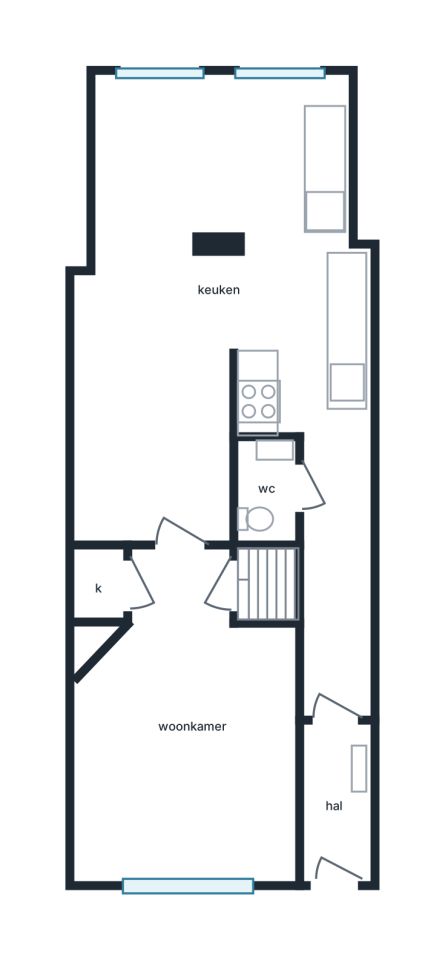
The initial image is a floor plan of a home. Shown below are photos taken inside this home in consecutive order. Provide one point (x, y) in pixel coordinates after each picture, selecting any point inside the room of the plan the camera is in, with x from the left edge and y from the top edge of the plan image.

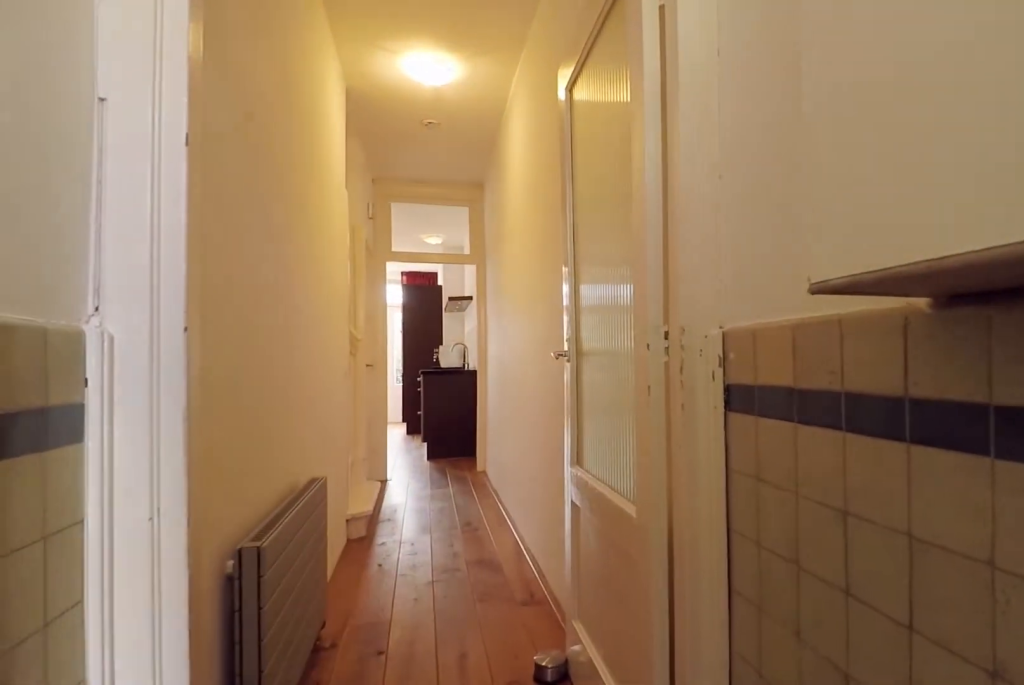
(333, 802)
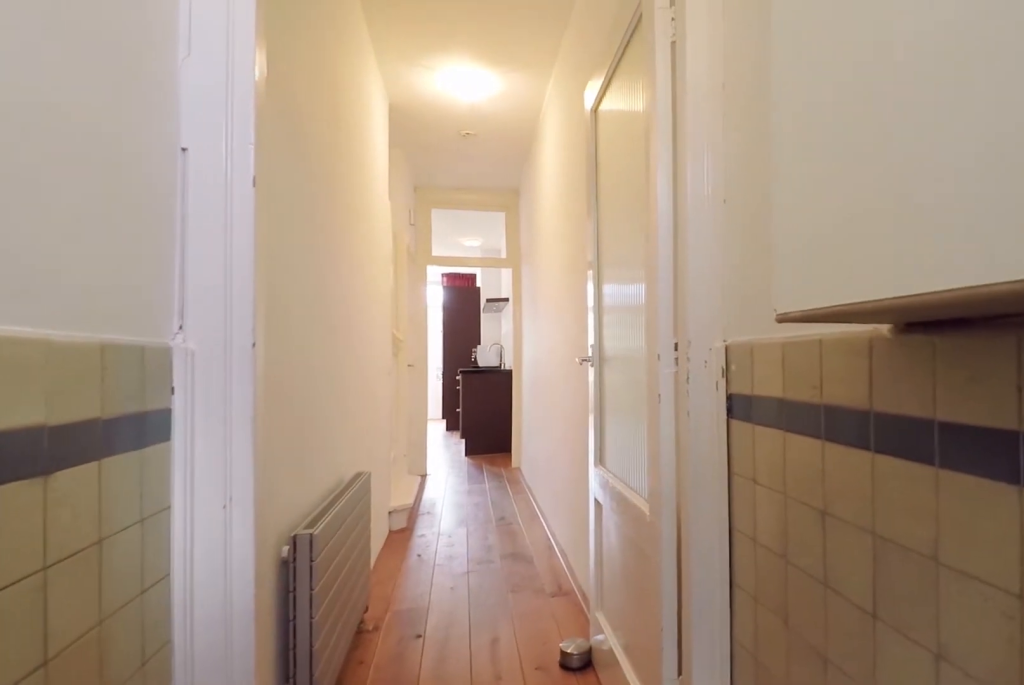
(333, 802)
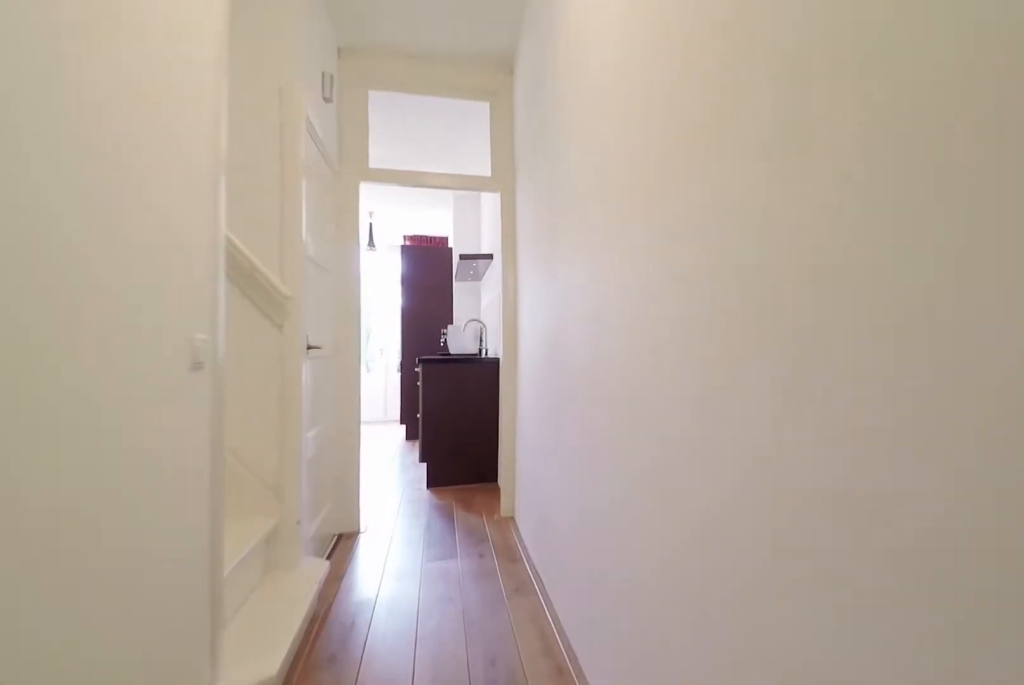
(335, 578)
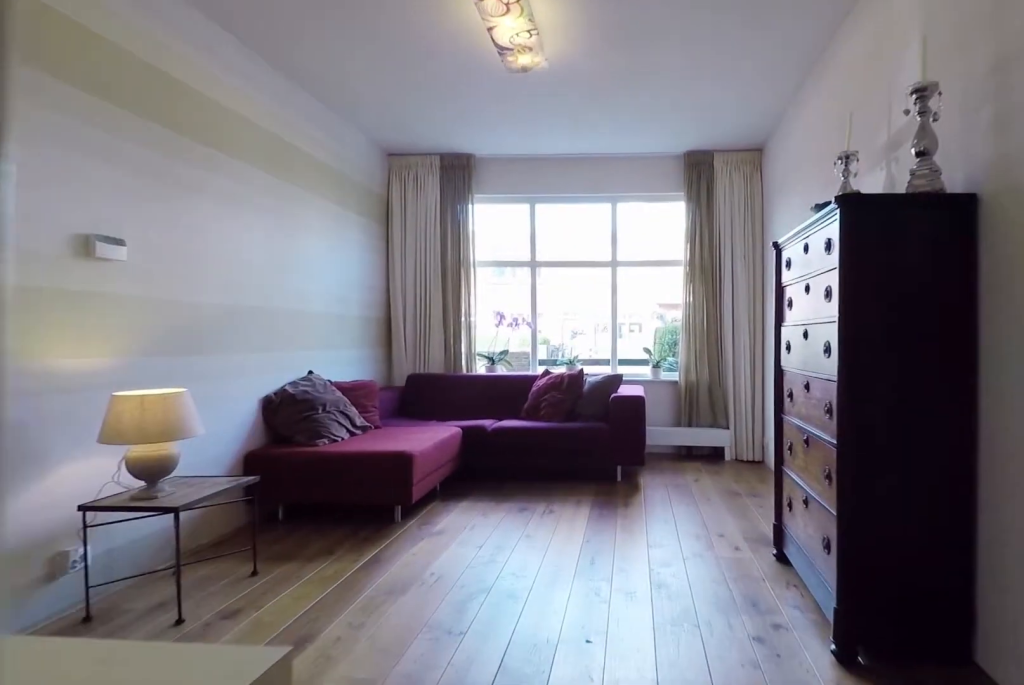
(184, 732)
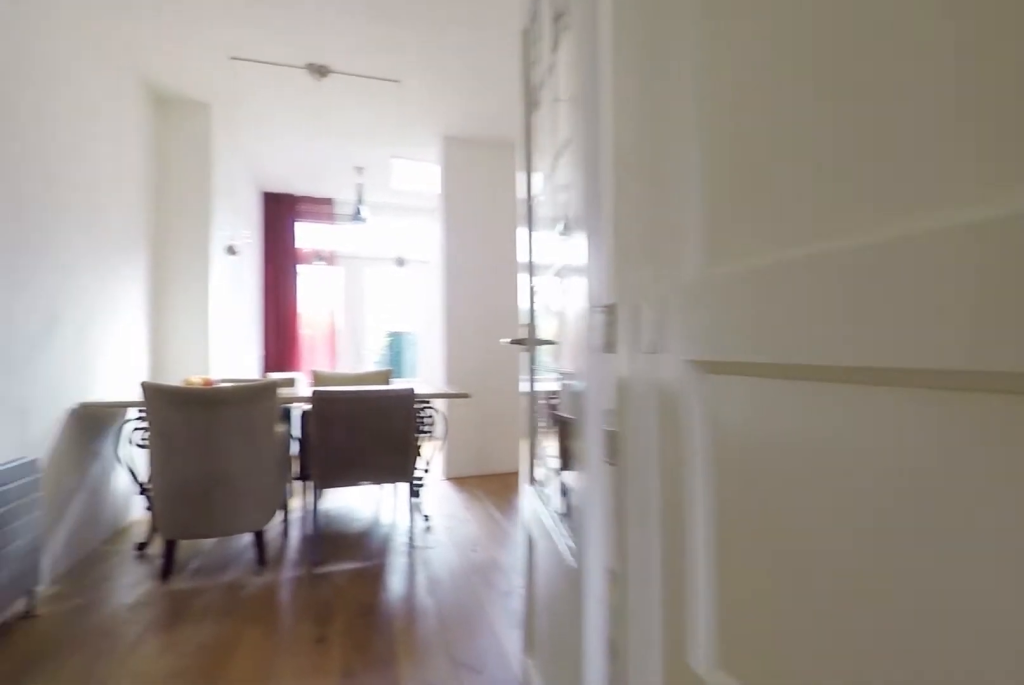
(184, 732)
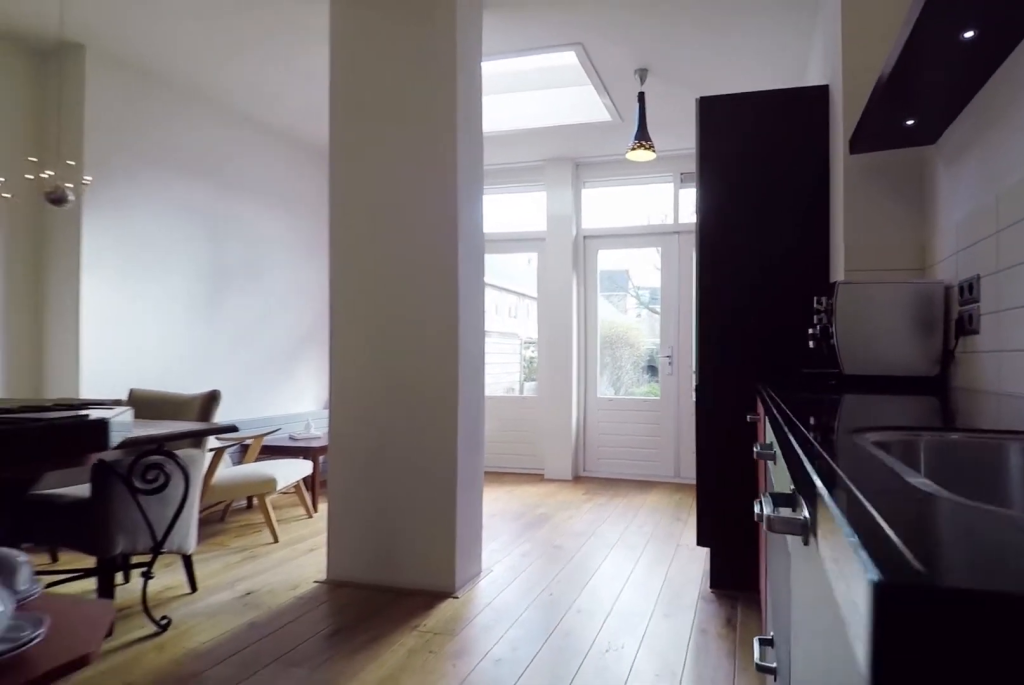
(195, 316)
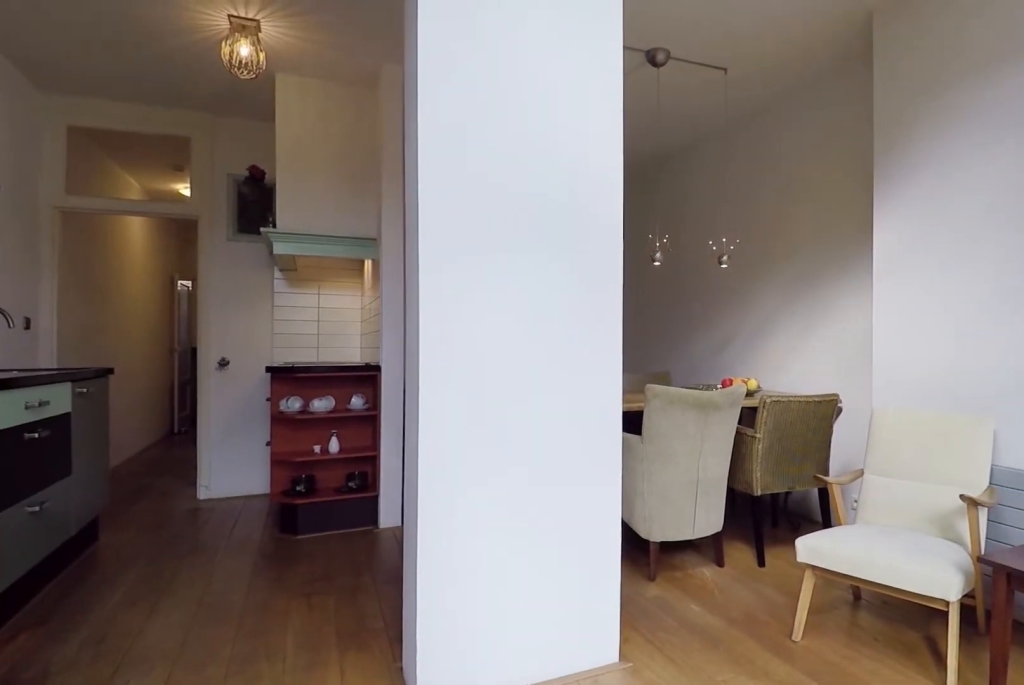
(262, 91)
